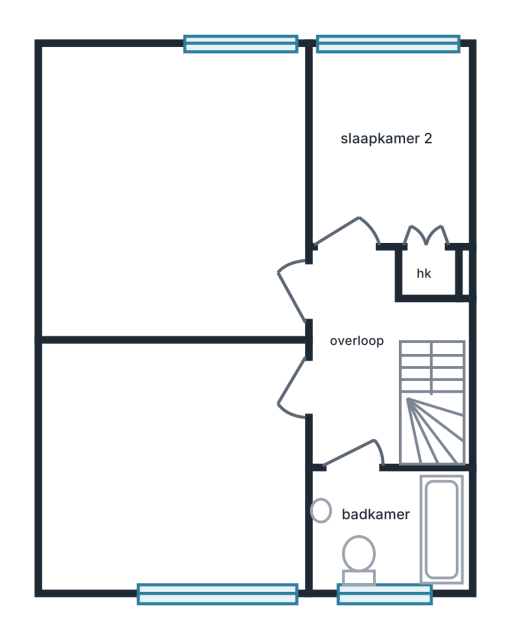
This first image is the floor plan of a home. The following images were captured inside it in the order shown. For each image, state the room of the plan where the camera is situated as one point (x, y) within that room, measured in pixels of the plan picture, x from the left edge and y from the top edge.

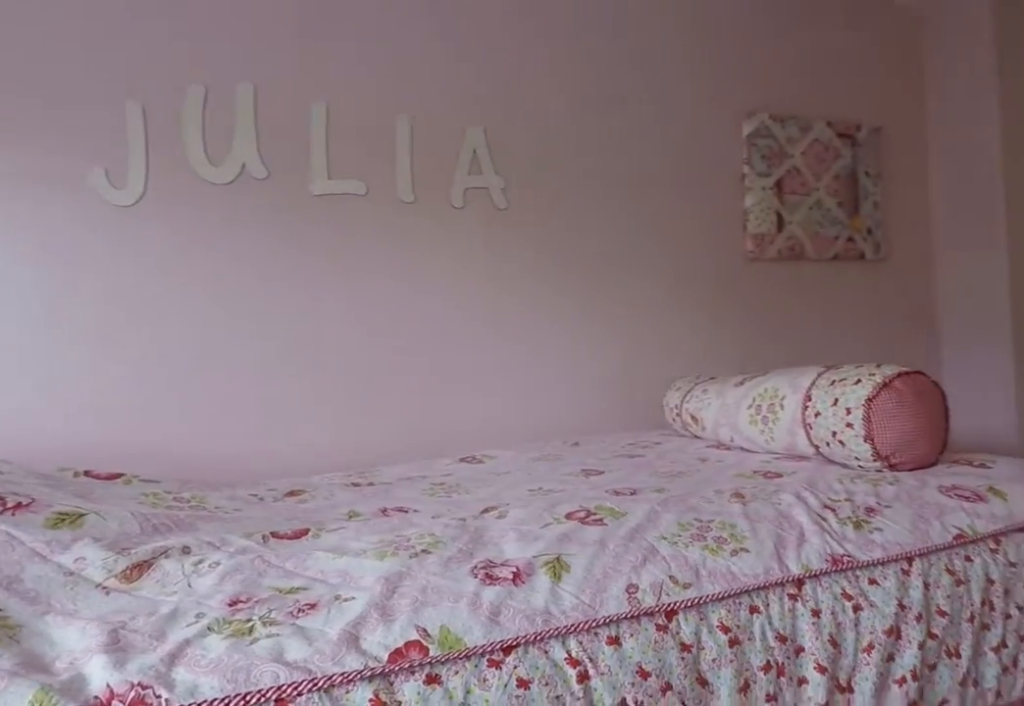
(389, 146)
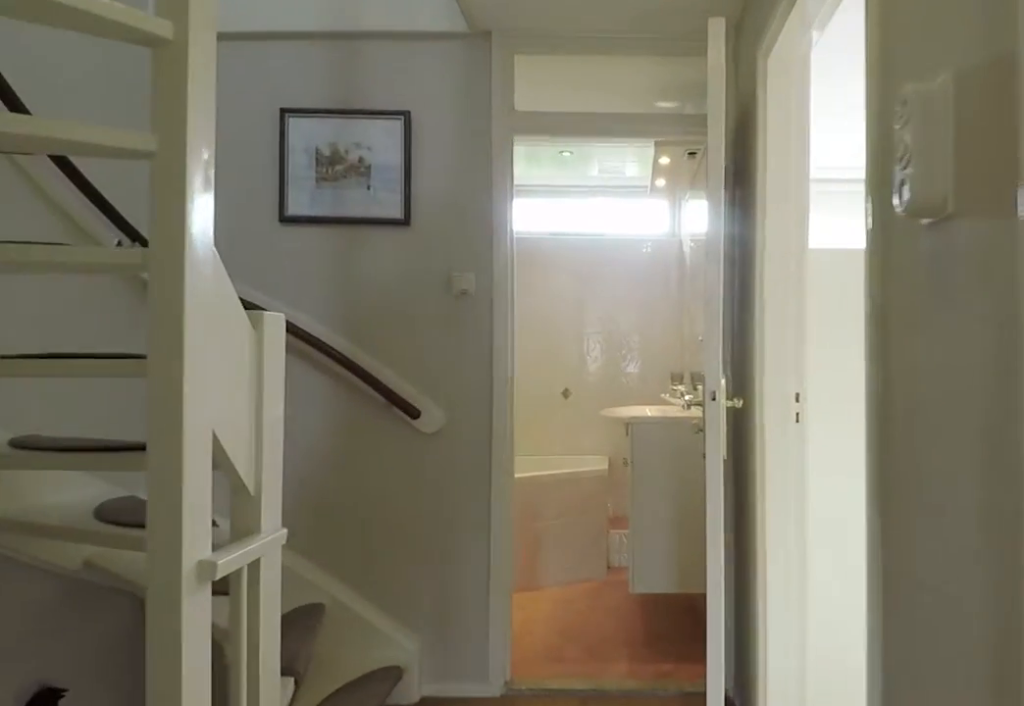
(364, 357)
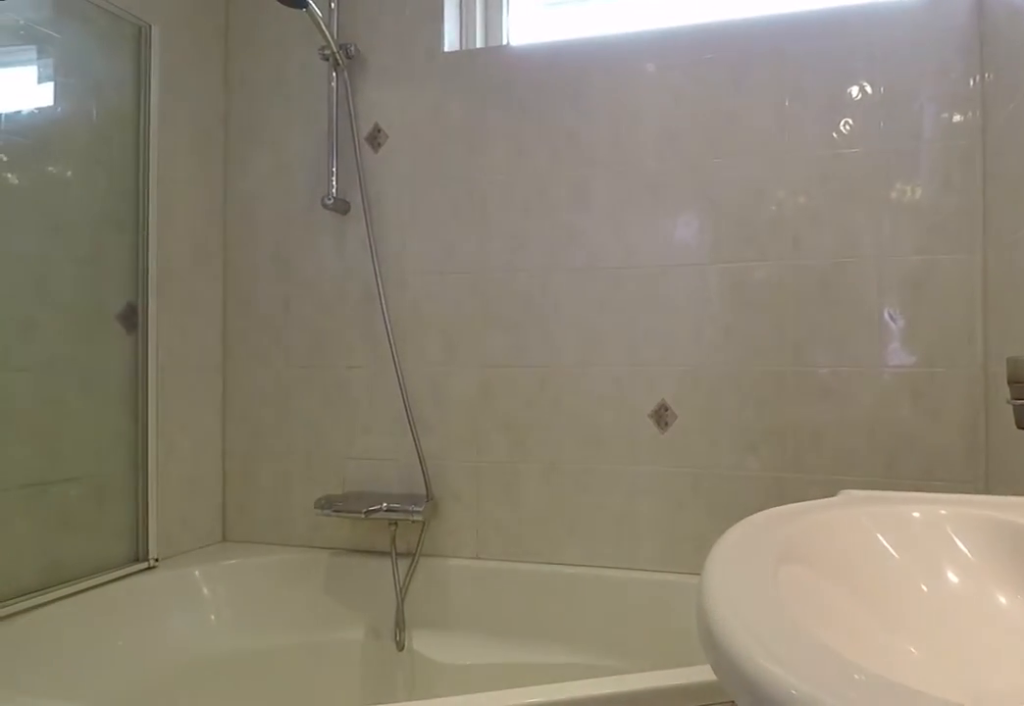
(386, 529)
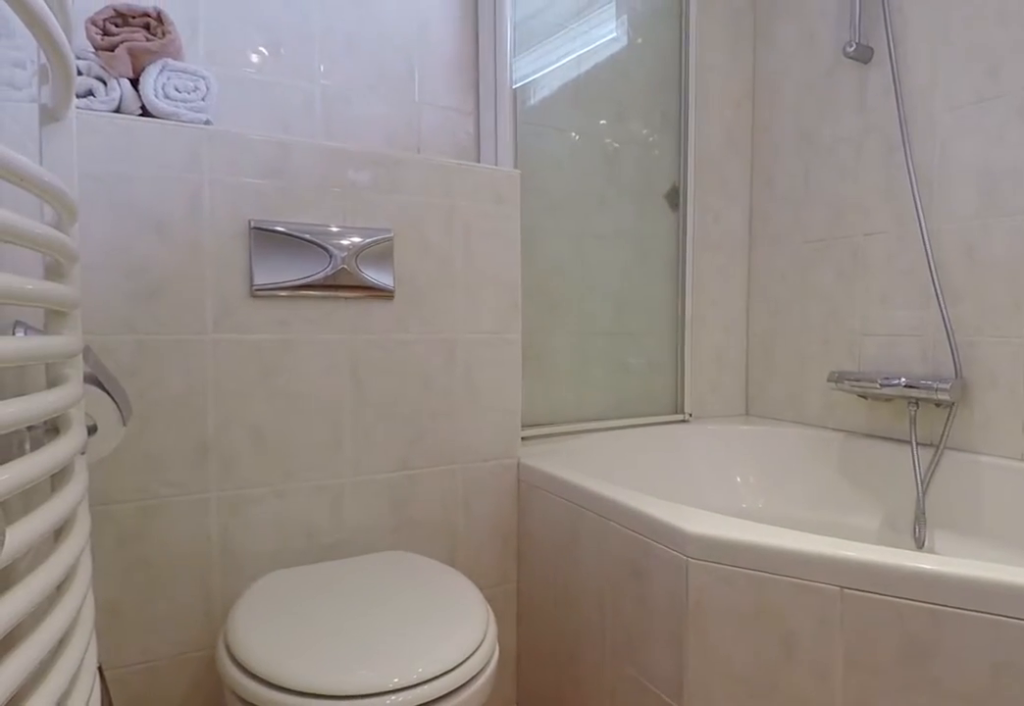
(386, 529)
